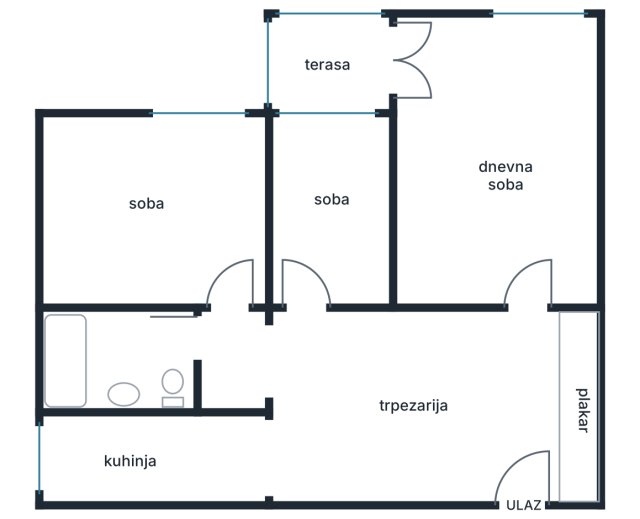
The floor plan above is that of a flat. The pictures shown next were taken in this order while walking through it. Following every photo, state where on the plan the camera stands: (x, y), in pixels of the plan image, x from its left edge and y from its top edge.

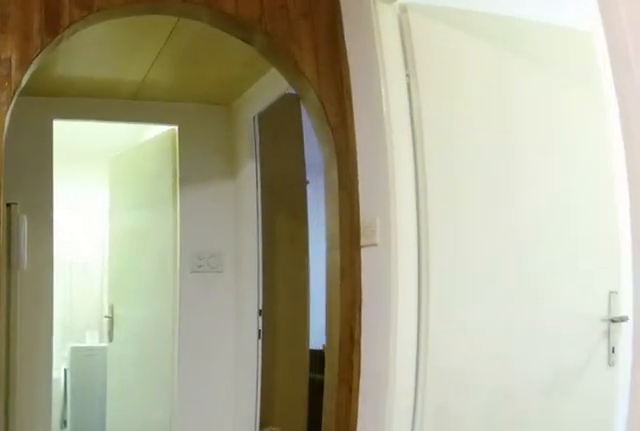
(410, 331)
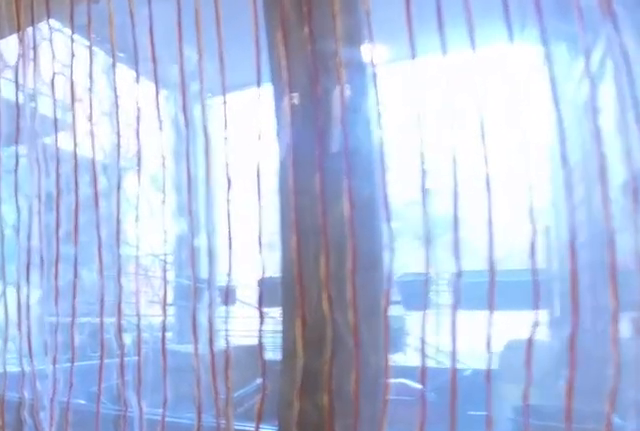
(346, 166)
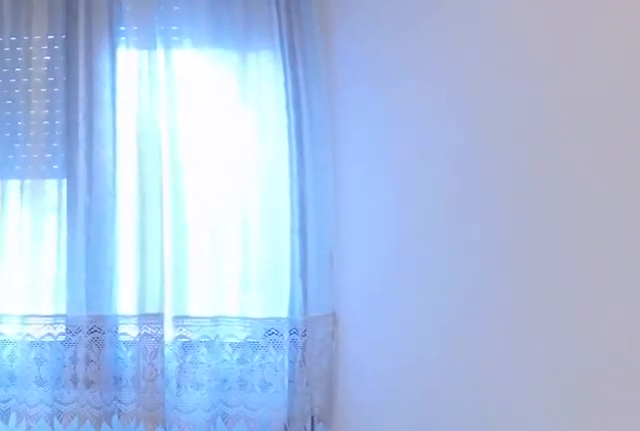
(239, 233)
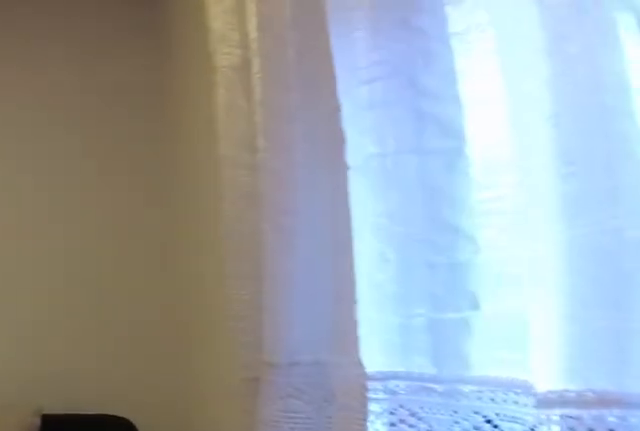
(232, 135)
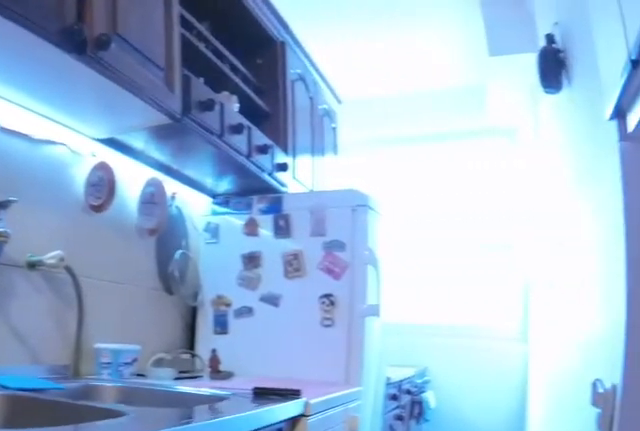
(302, 433)
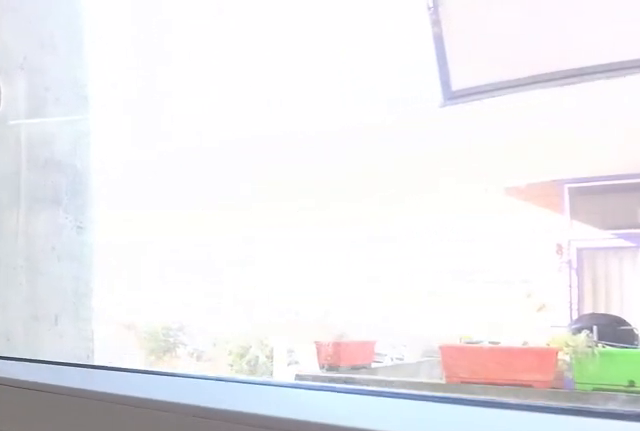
(77, 437)
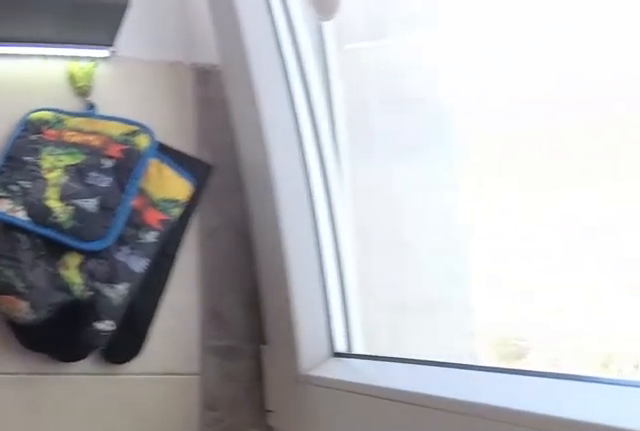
(65, 434)
